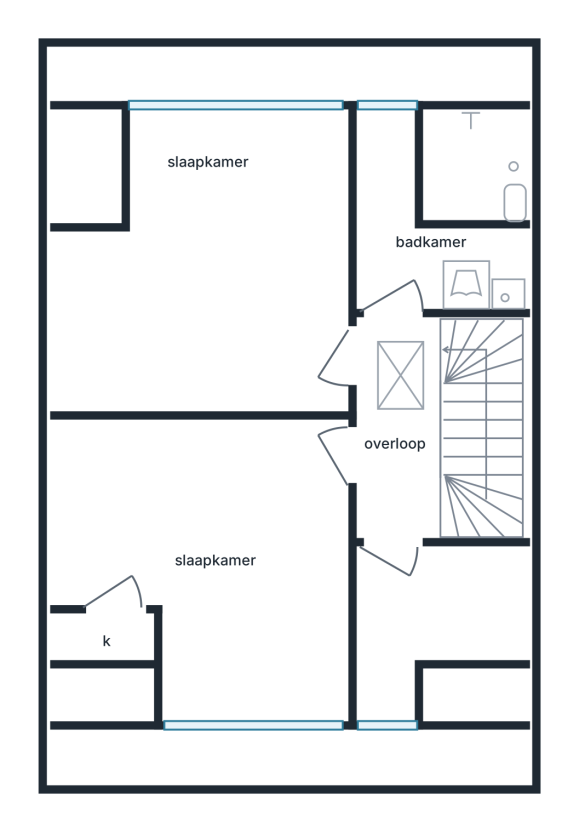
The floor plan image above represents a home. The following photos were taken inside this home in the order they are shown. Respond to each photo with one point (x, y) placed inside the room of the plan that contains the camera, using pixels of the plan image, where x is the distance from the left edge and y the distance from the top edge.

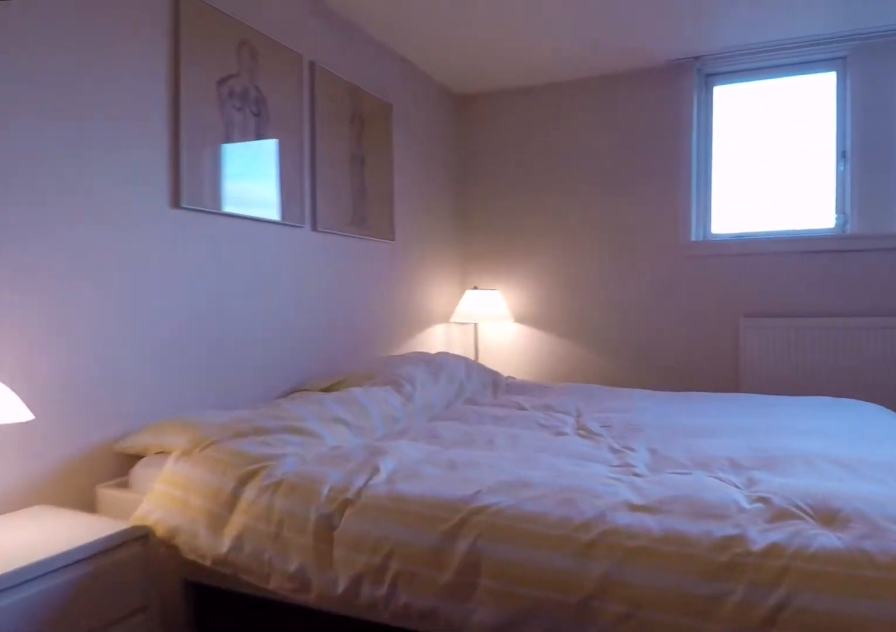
(204, 273)
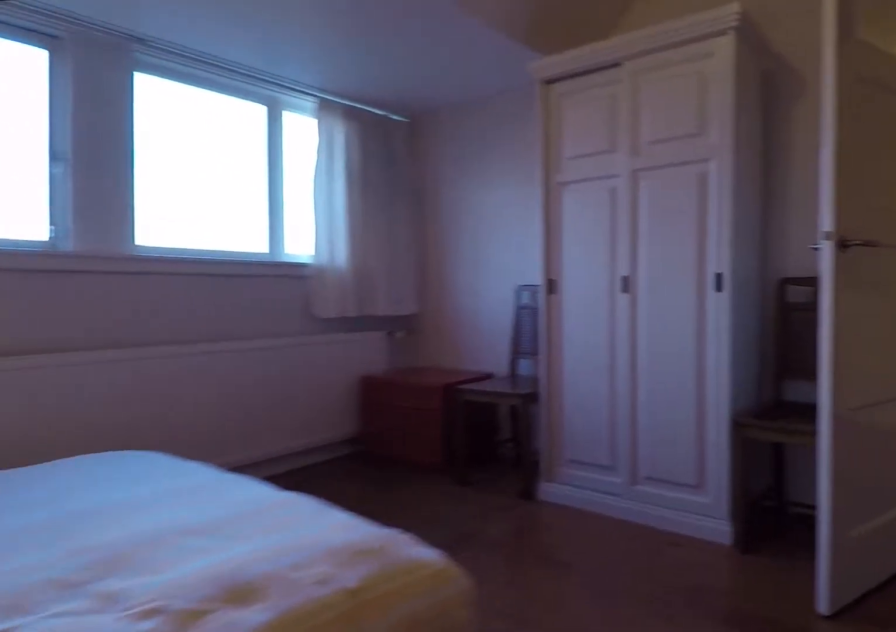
(204, 273)
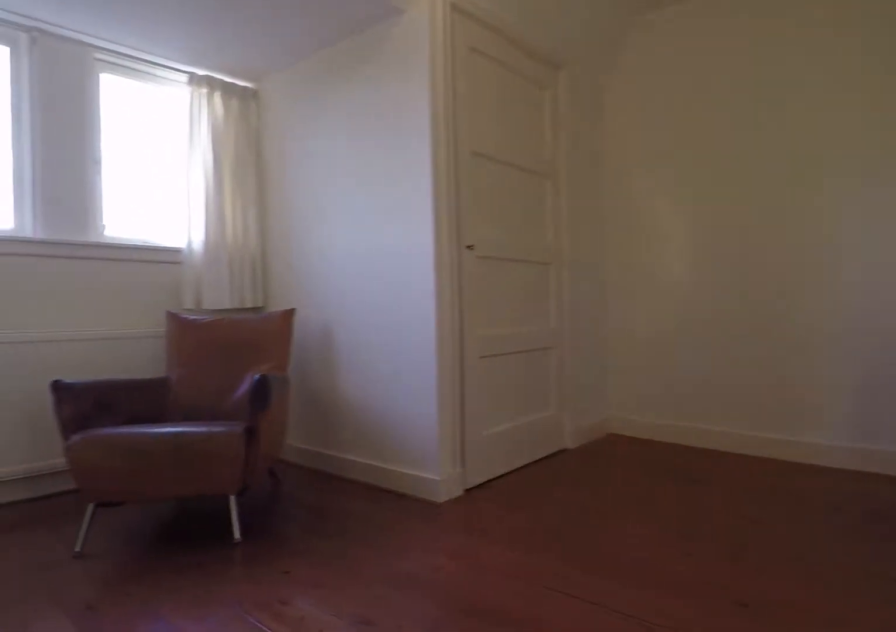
(223, 563)
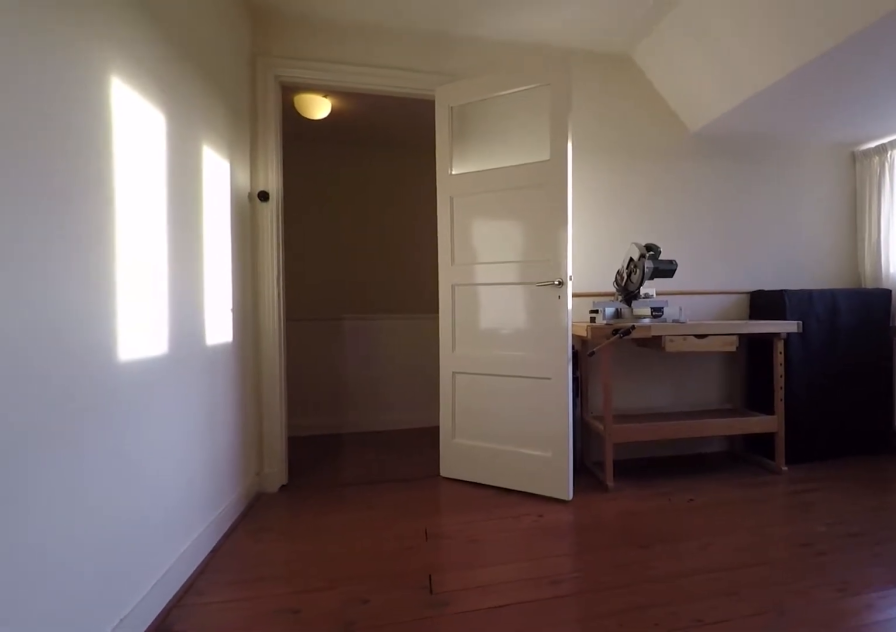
(223, 563)
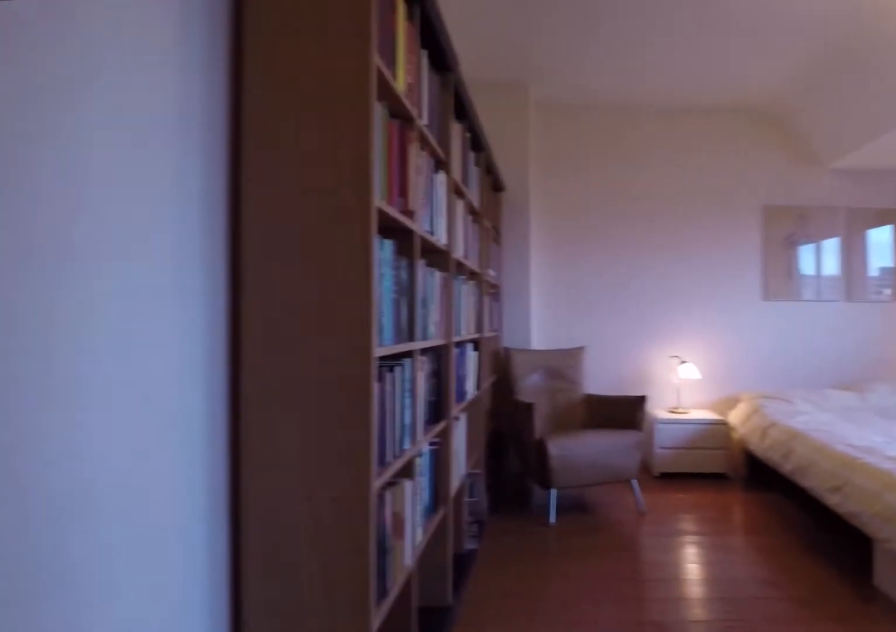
(203, 273)
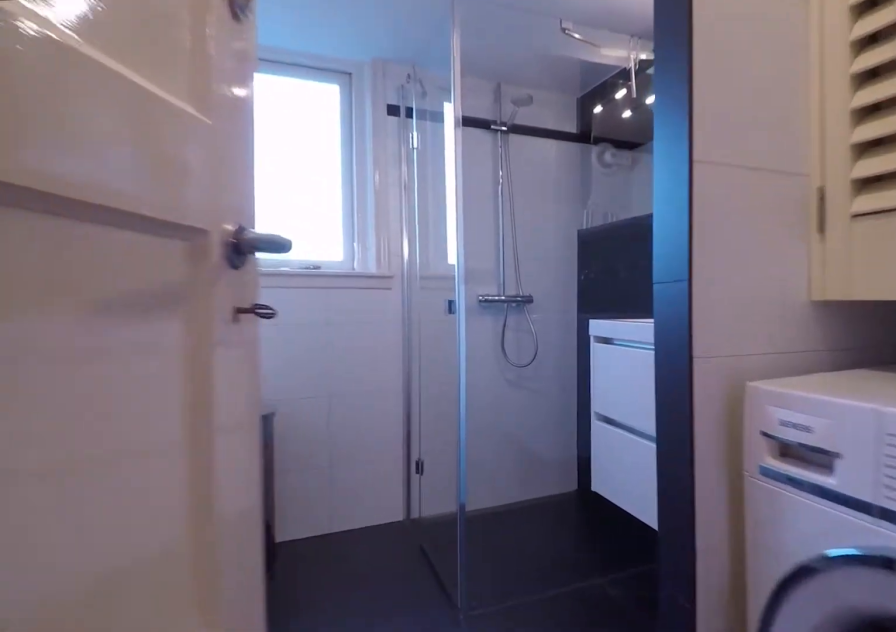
(422, 236)
